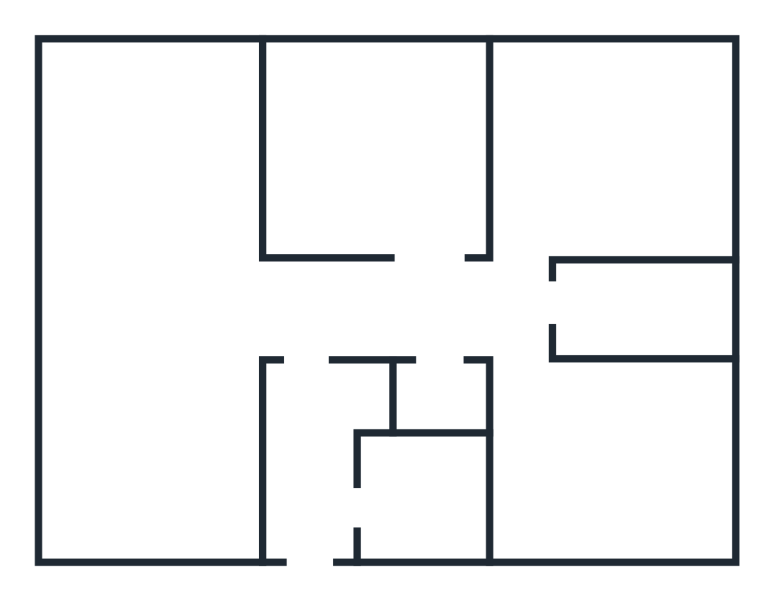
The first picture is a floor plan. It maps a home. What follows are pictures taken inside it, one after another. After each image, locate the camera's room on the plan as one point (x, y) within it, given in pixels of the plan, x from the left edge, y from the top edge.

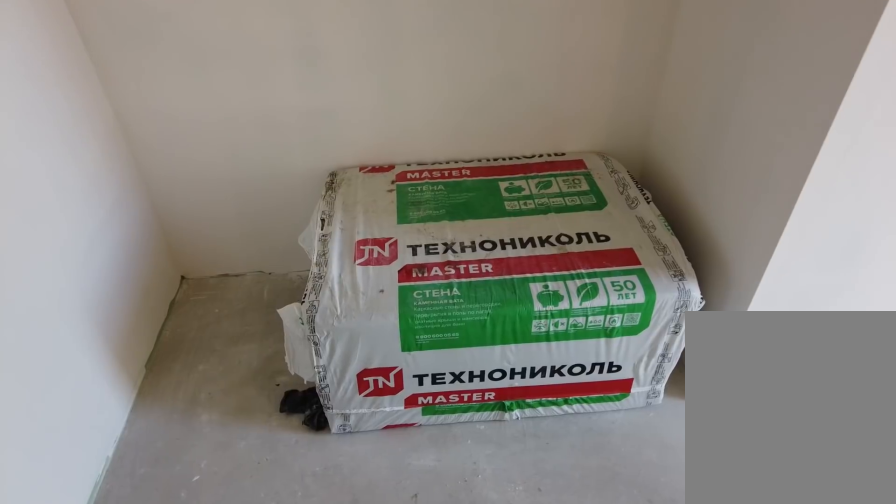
(303, 420)
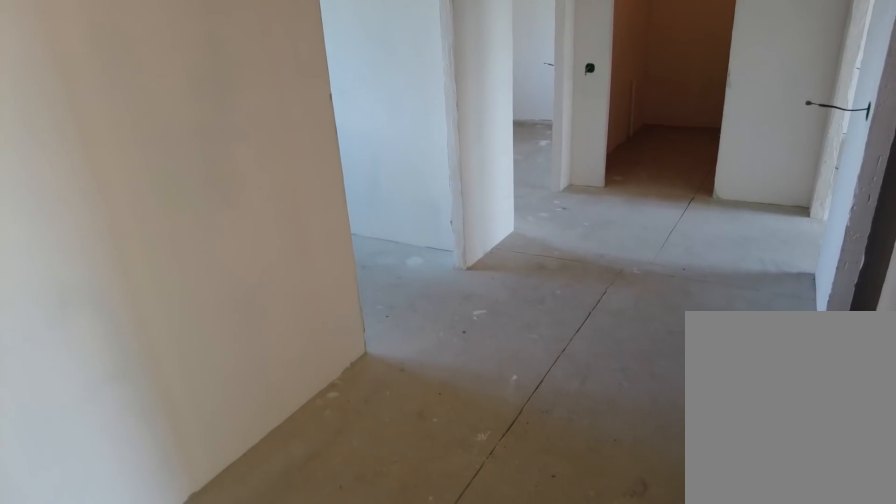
(310, 334)
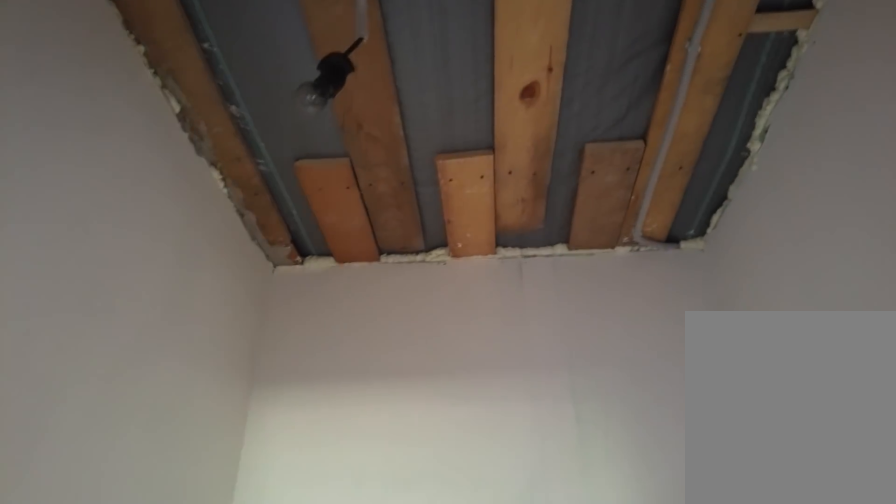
(451, 327)
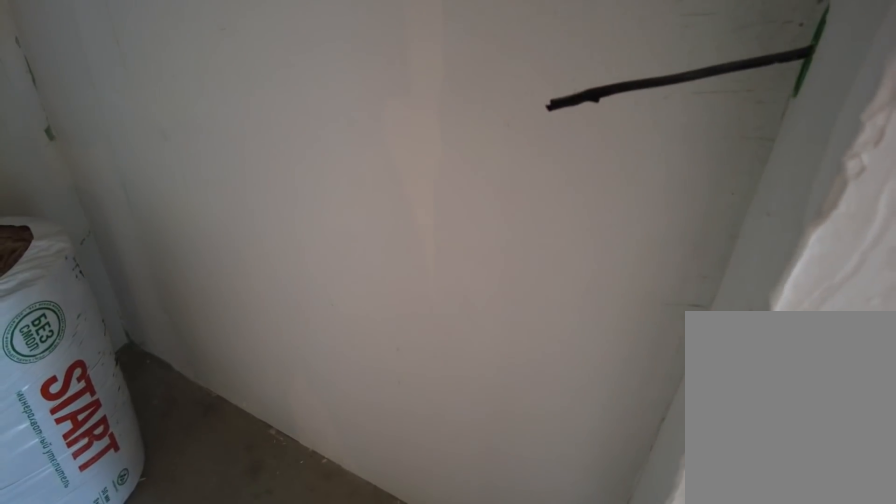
(451, 327)
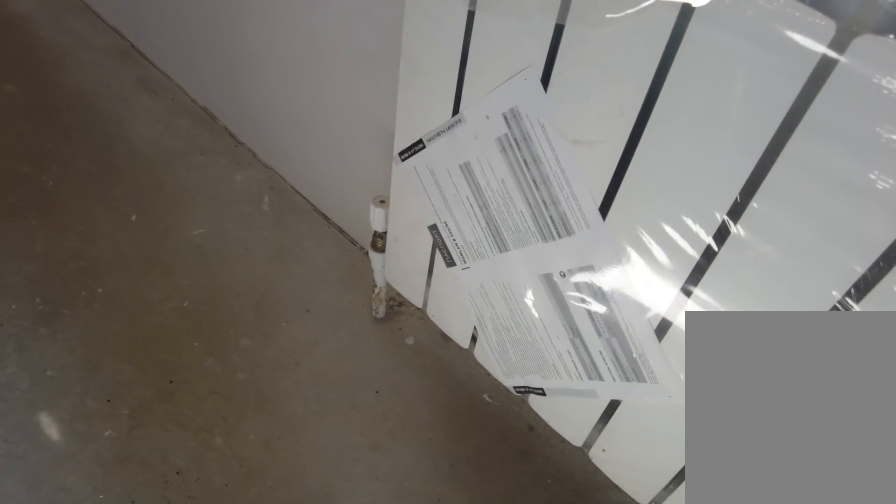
(560, 485)
